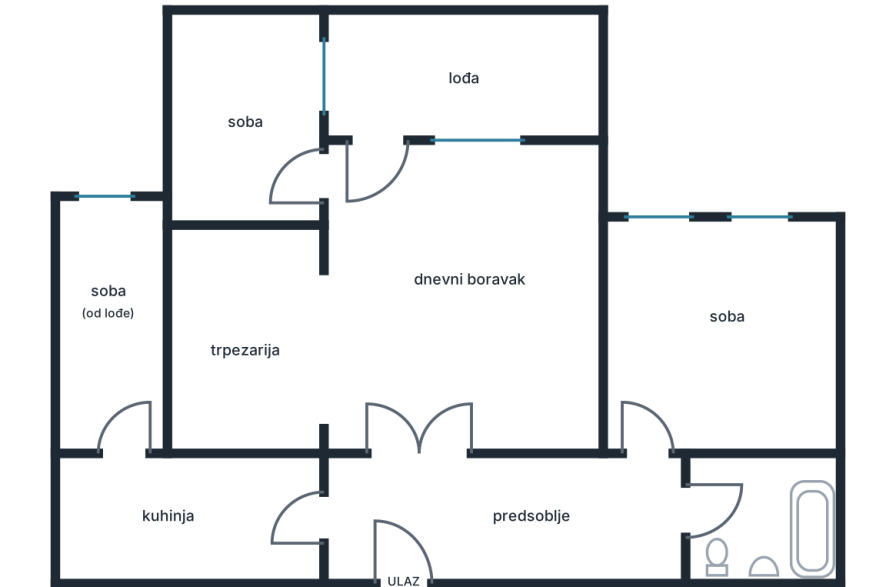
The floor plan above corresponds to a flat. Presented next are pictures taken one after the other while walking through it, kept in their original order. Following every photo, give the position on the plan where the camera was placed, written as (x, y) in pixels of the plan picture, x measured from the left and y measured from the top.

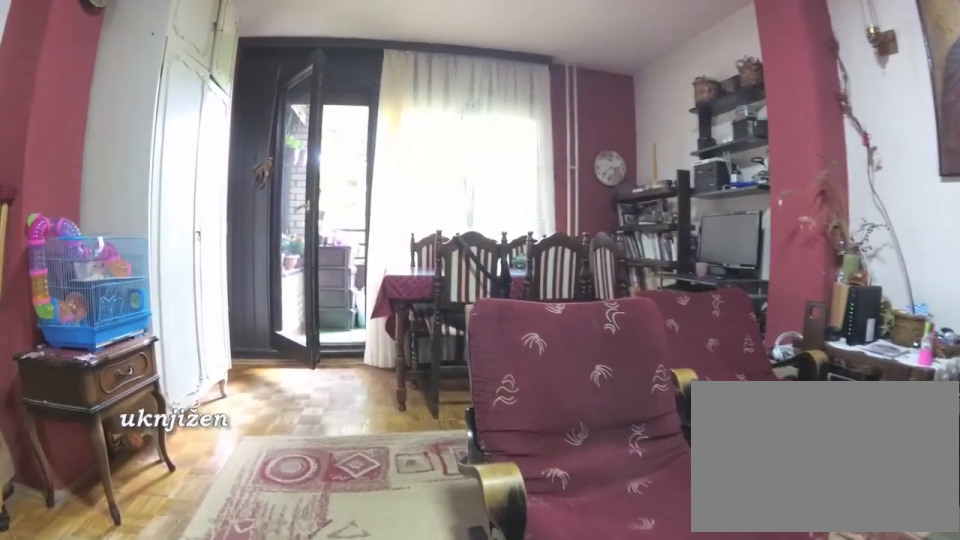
(395, 376)
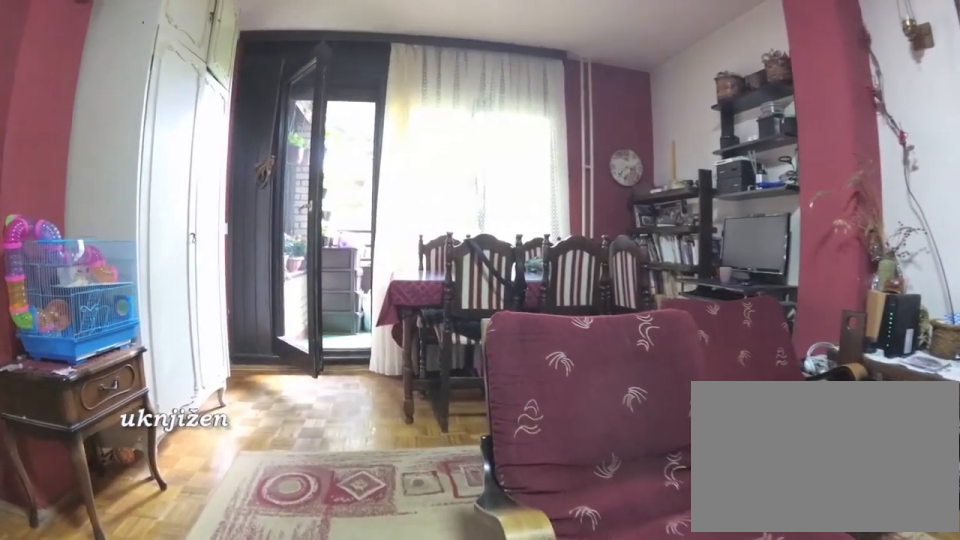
(395, 368)
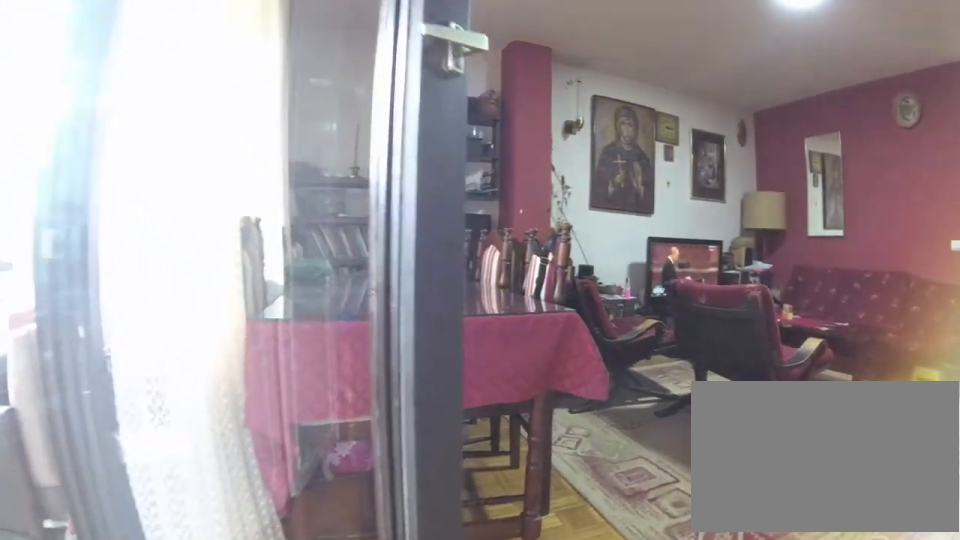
(309, 199)
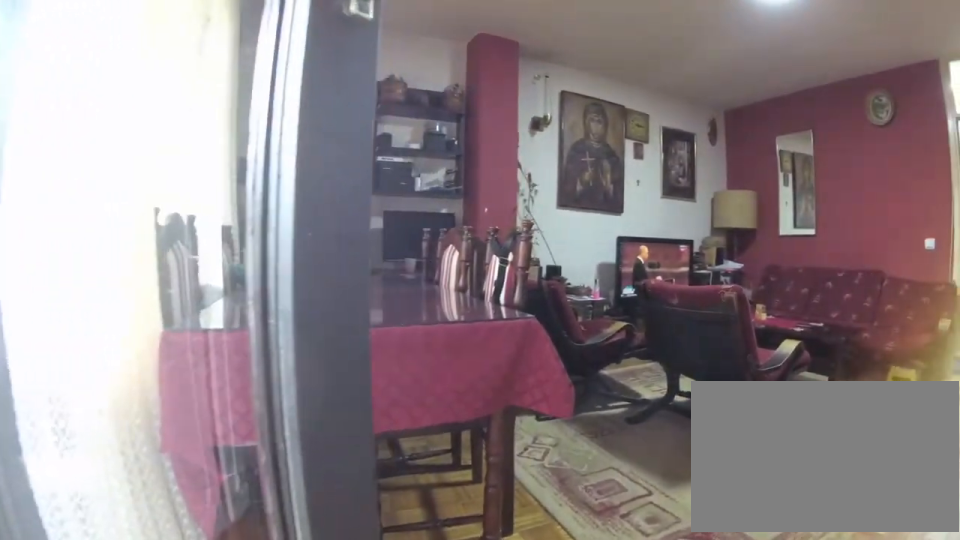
(321, 197)
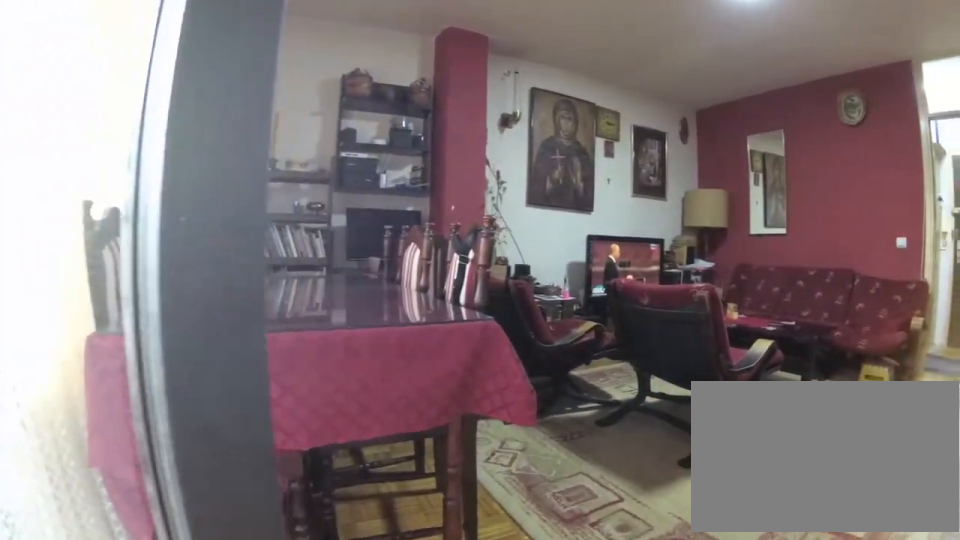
(332, 193)
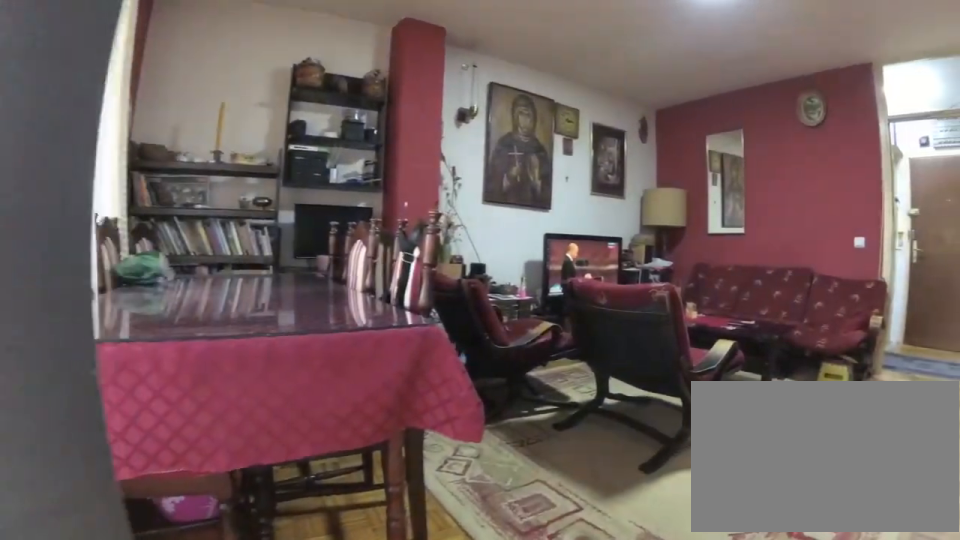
(342, 192)
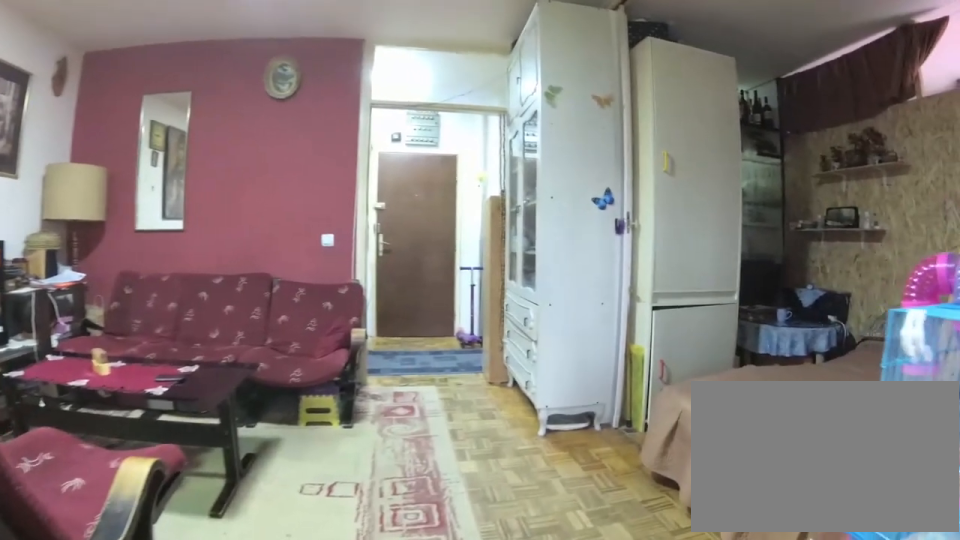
(373, 218)
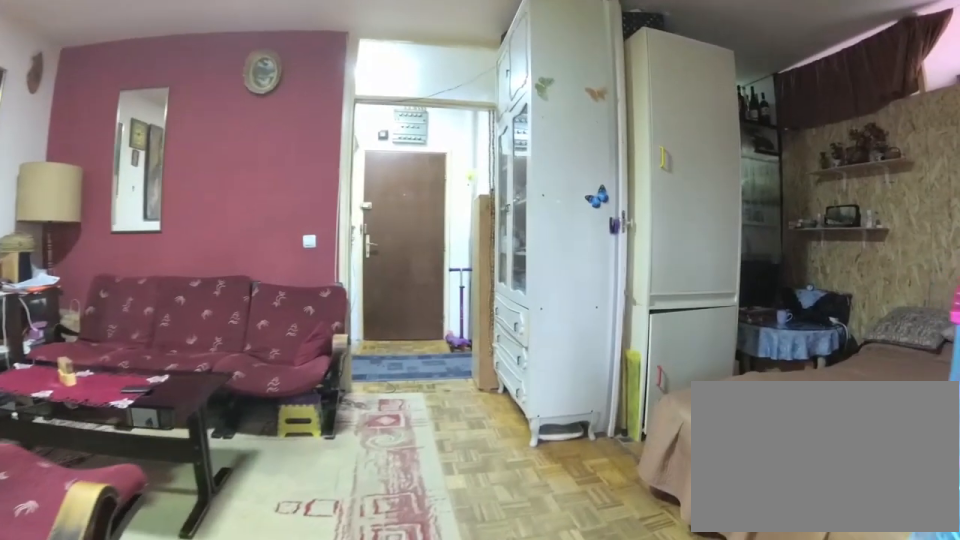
(374, 228)
